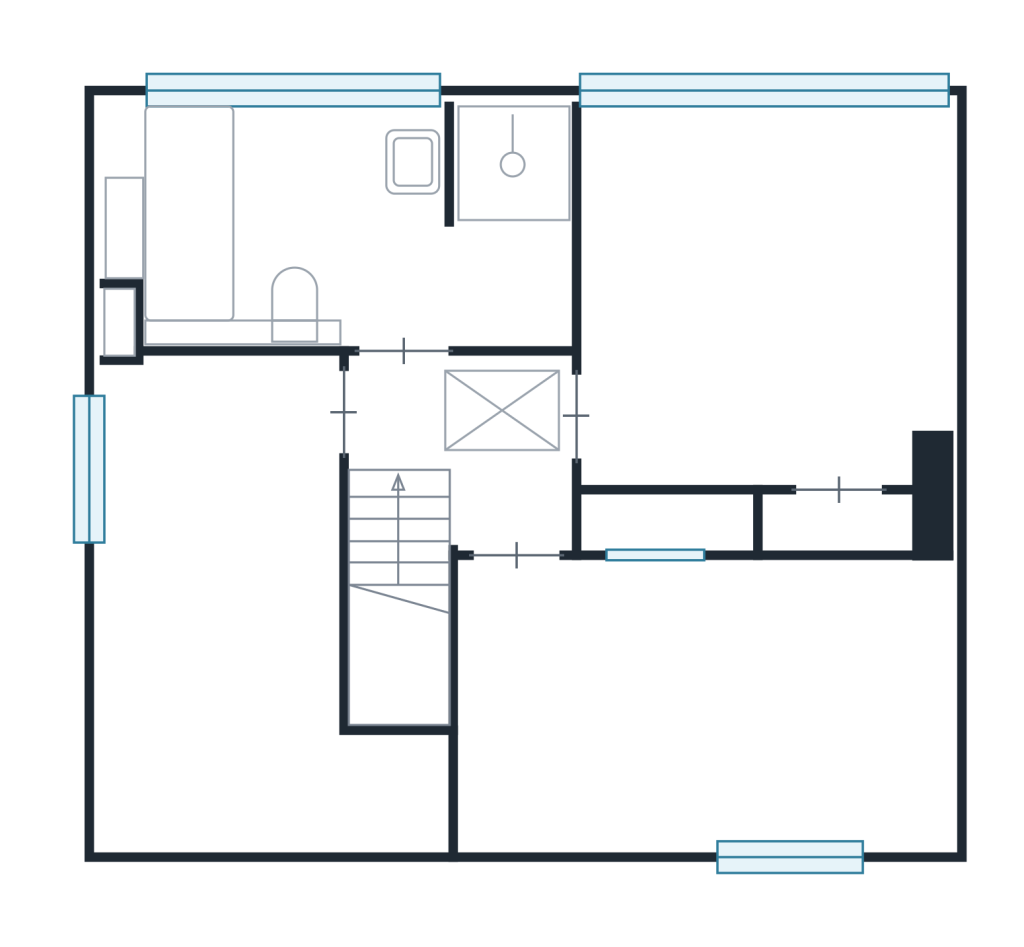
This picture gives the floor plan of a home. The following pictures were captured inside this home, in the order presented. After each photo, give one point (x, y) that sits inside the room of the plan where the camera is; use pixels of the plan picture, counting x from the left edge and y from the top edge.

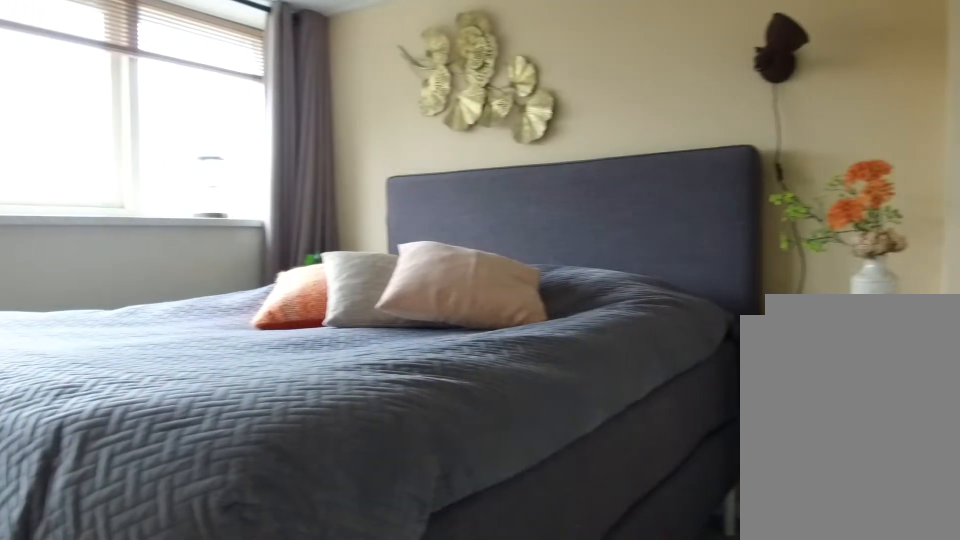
(763, 294)
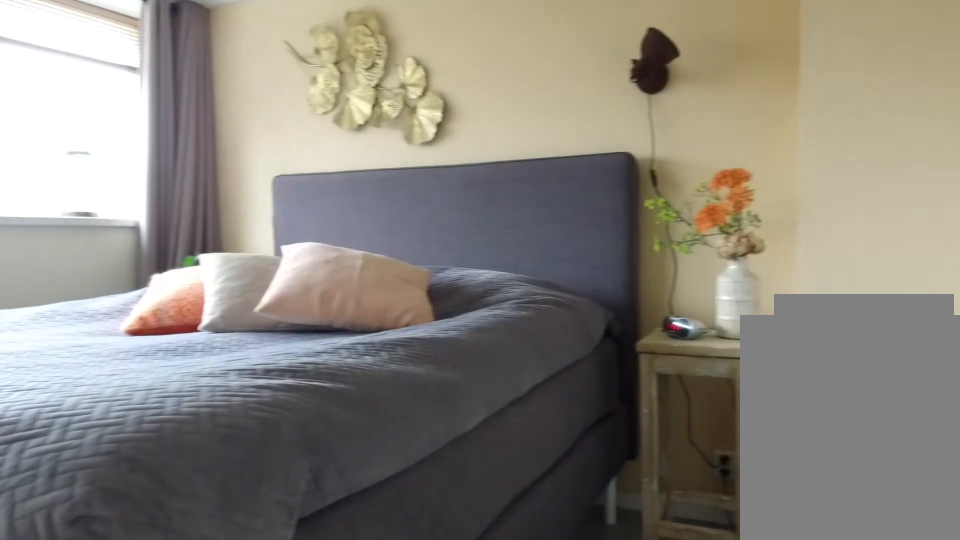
(763, 294)
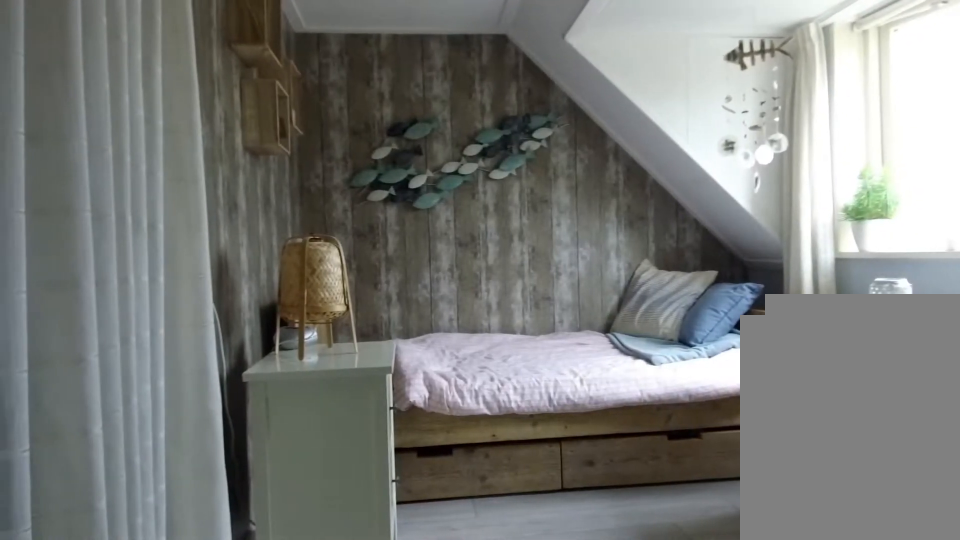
(713, 683)
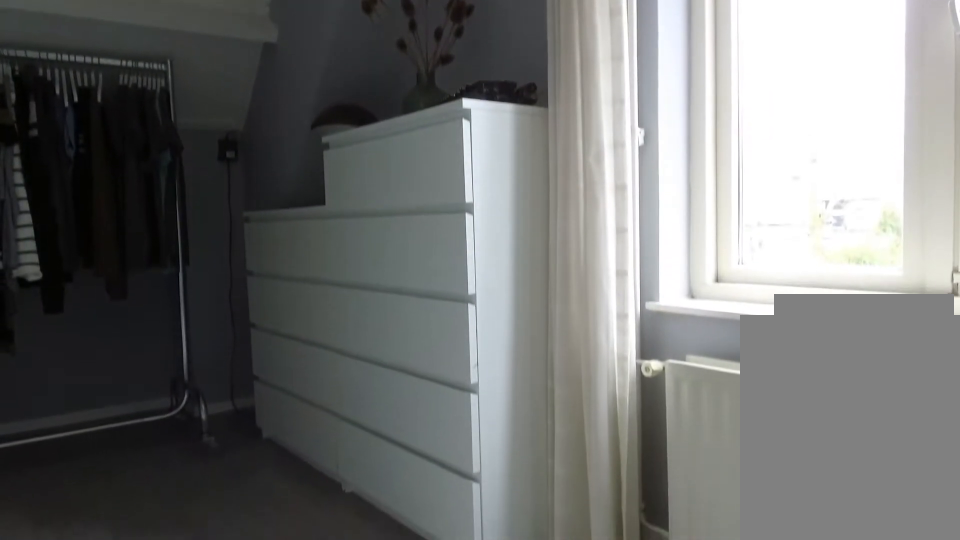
(228, 571)
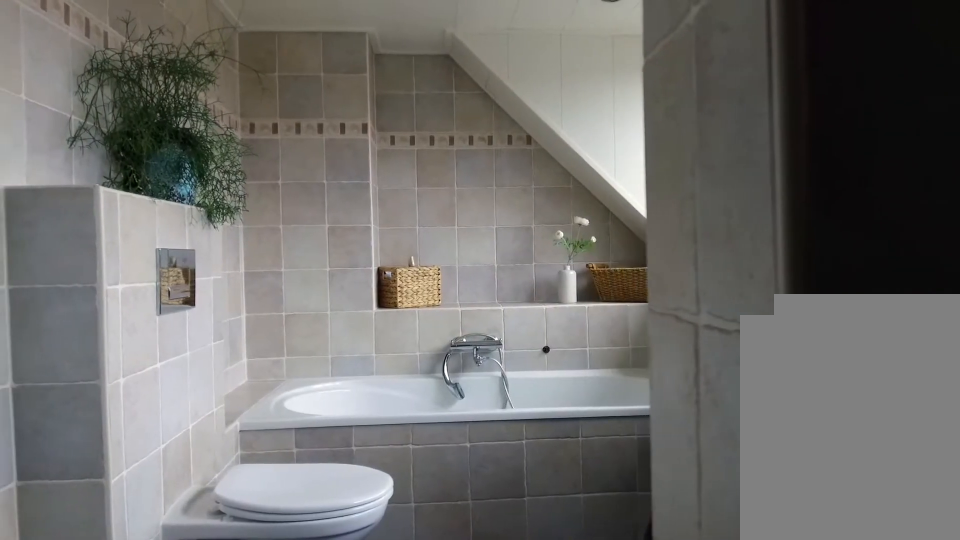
(385, 239)
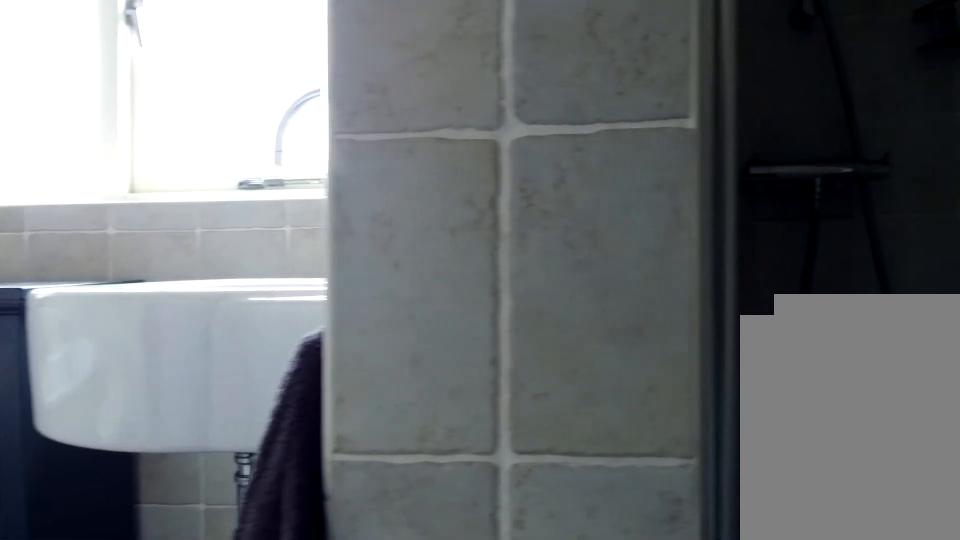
(385, 240)
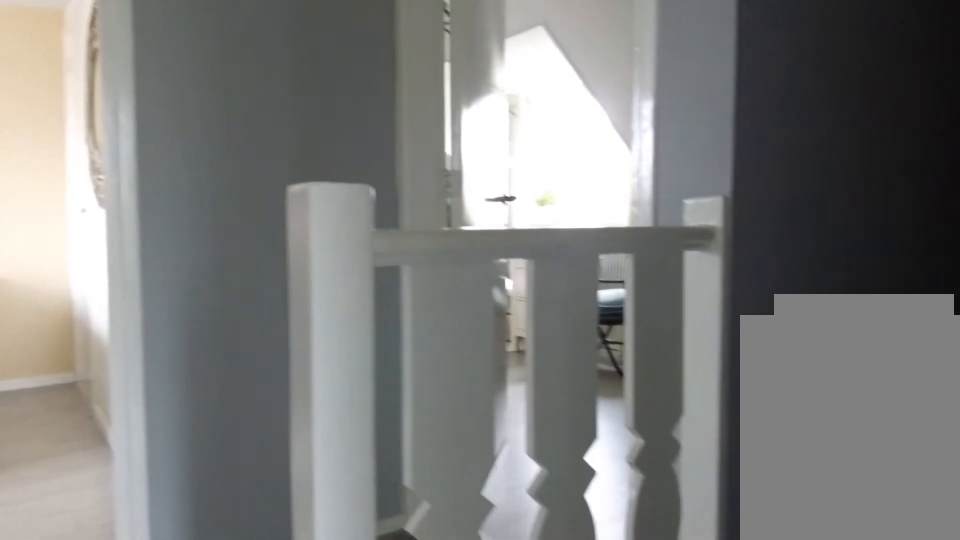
(474, 441)
